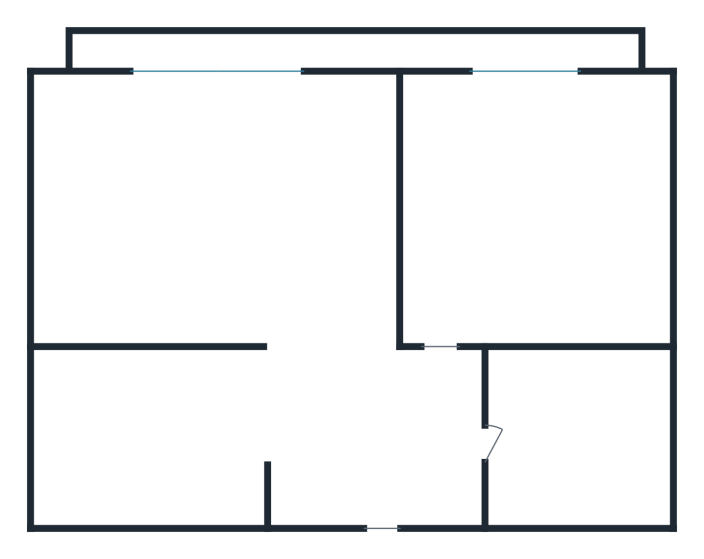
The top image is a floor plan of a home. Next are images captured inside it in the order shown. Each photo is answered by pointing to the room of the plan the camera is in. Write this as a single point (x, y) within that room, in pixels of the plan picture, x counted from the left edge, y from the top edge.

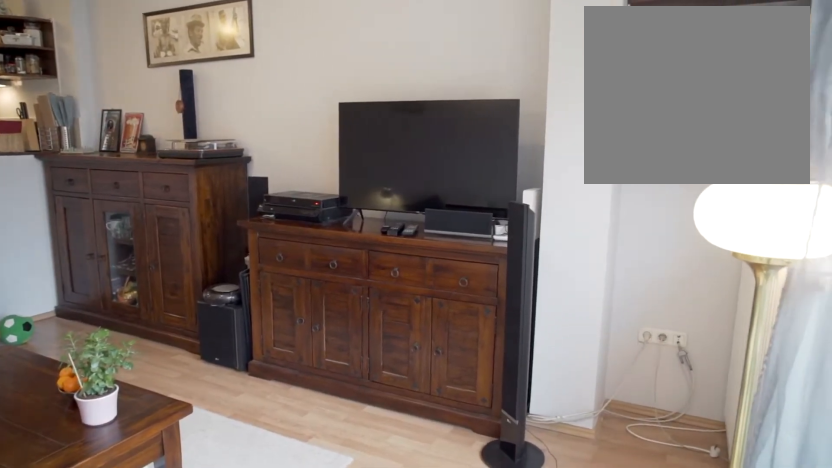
(350, 128)
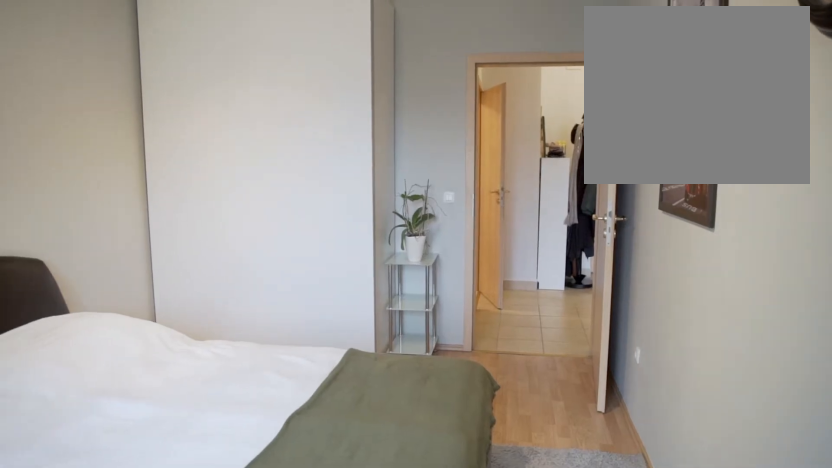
(454, 123)
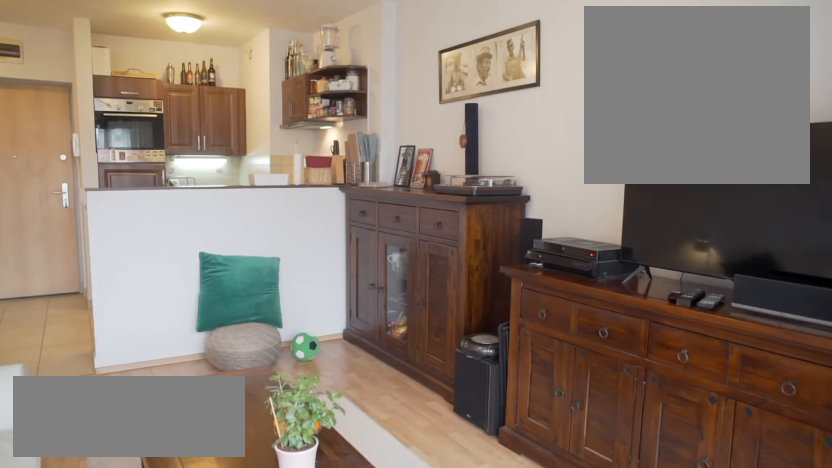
(224, 154)
